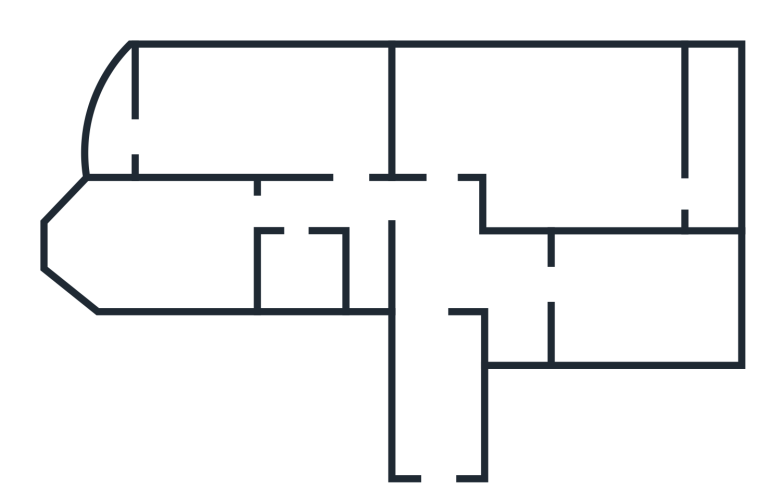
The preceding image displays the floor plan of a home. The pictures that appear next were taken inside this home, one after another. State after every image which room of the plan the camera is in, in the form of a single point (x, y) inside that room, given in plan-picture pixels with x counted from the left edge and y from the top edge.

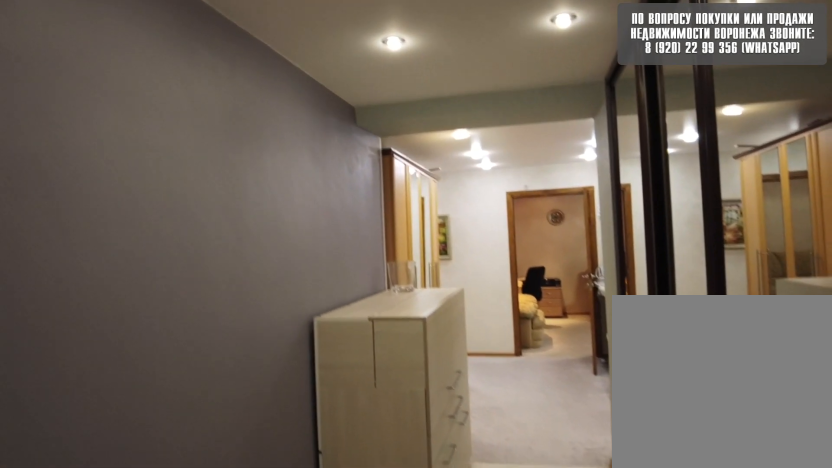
(443, 455)
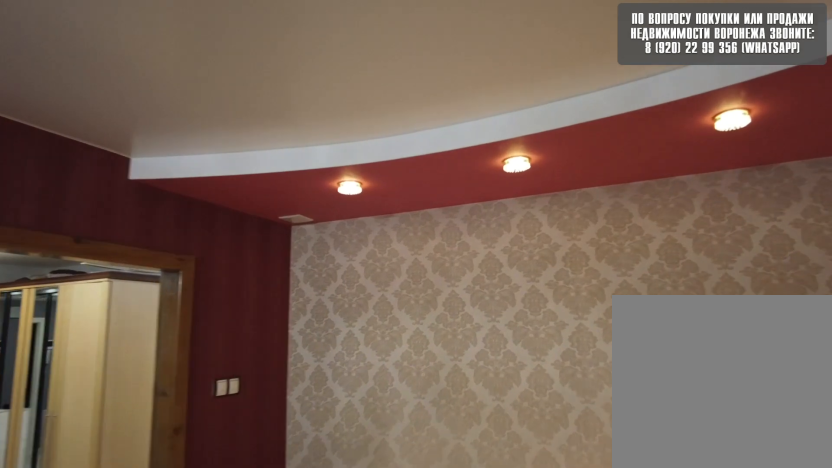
(500, 124)
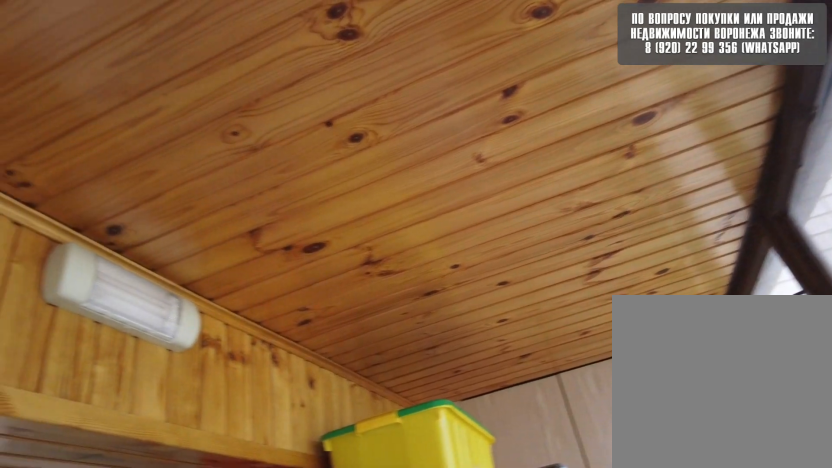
(728, 187)
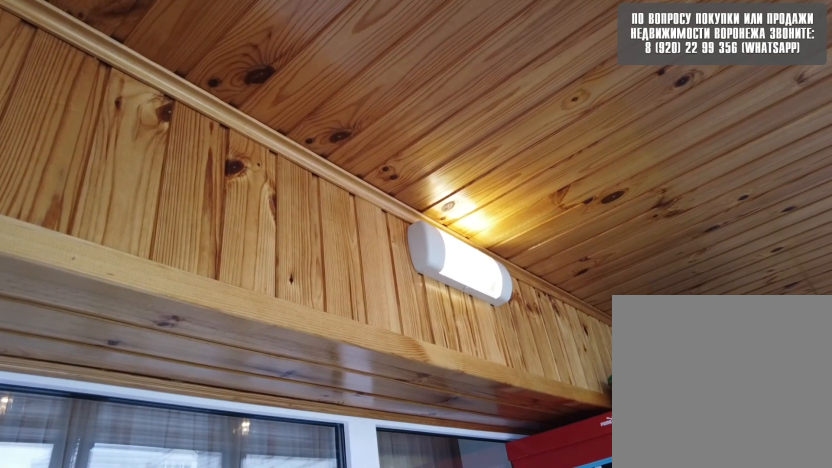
(728, 187)
